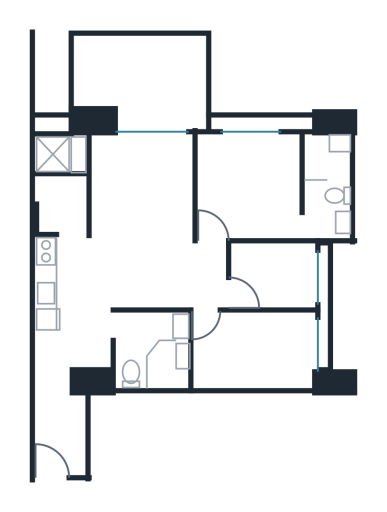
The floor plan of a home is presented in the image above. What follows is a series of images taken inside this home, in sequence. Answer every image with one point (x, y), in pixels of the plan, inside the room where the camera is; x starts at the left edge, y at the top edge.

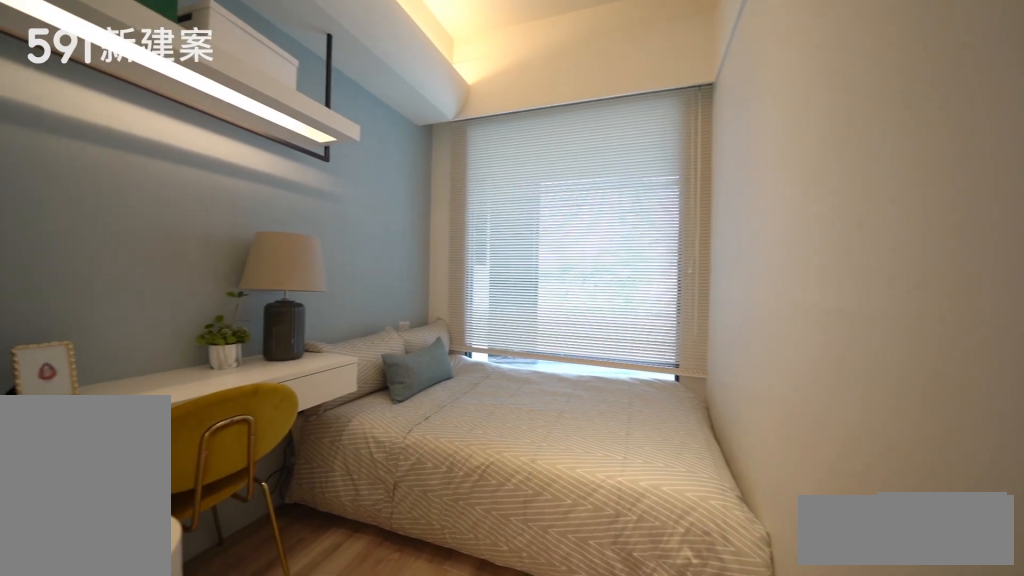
(270, 274)
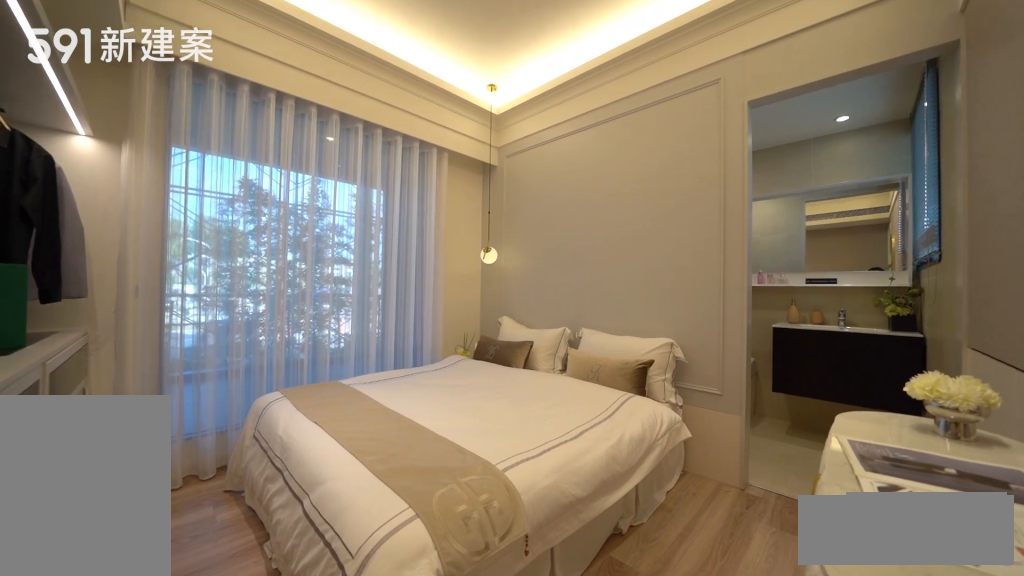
(250, 186)
